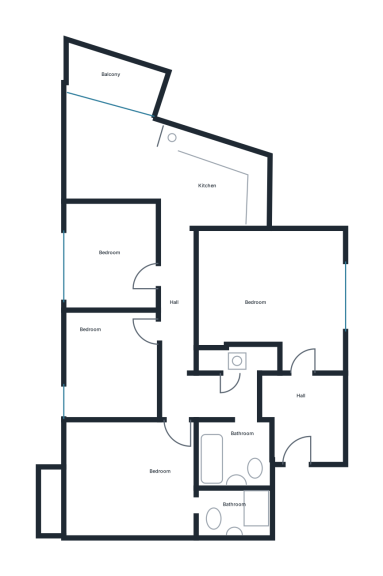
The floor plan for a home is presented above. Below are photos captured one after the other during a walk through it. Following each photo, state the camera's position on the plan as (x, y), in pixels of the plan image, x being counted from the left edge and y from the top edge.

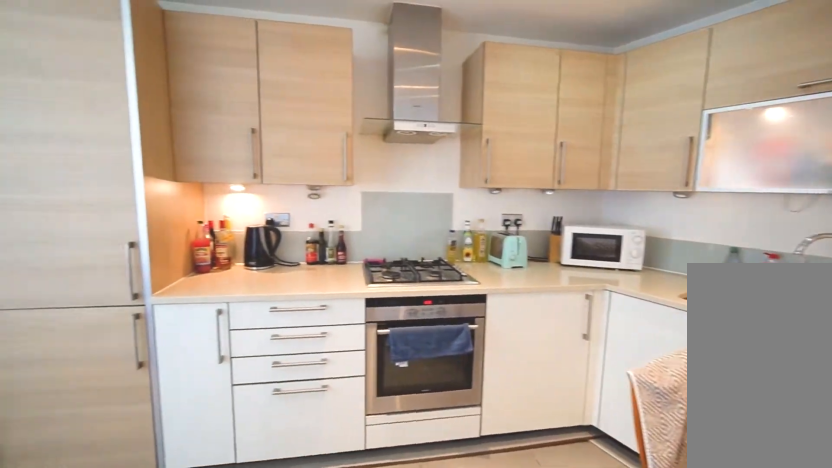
(180, 187)
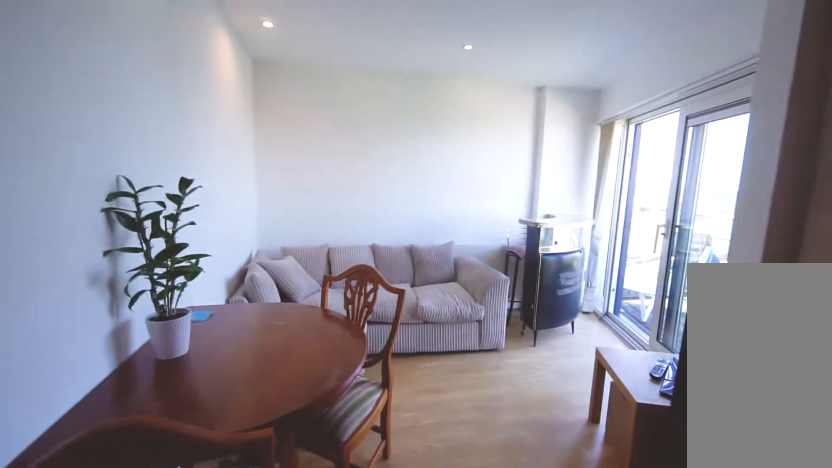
(180, 173)
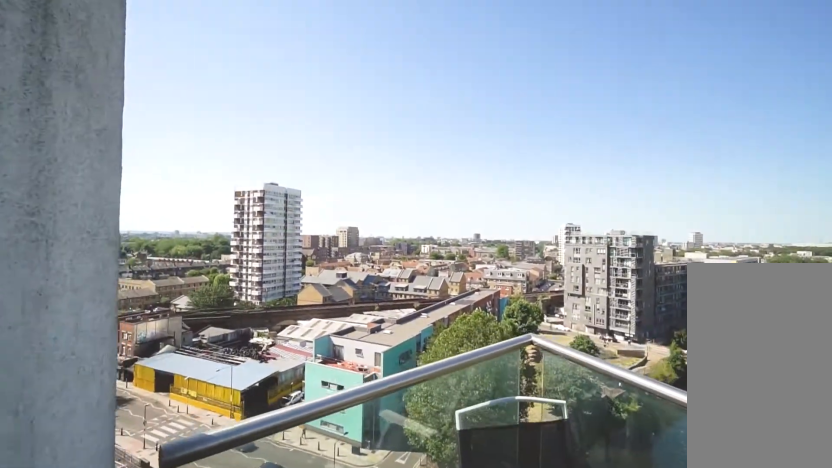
(91, 81)
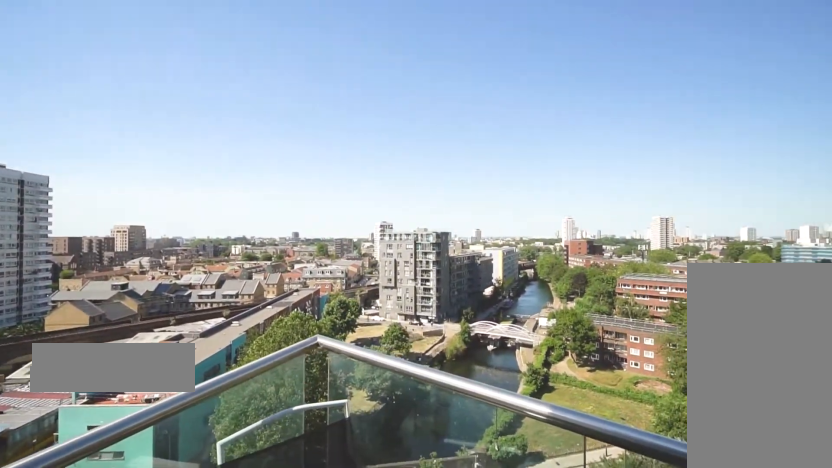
(91, 80)
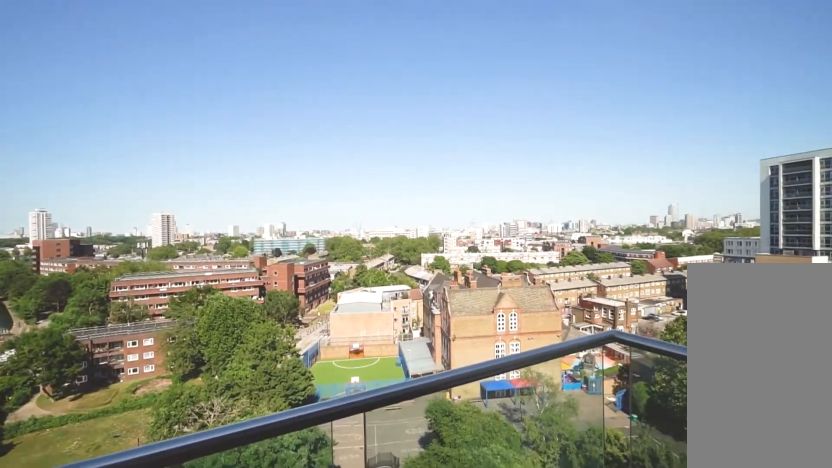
(91, 81)
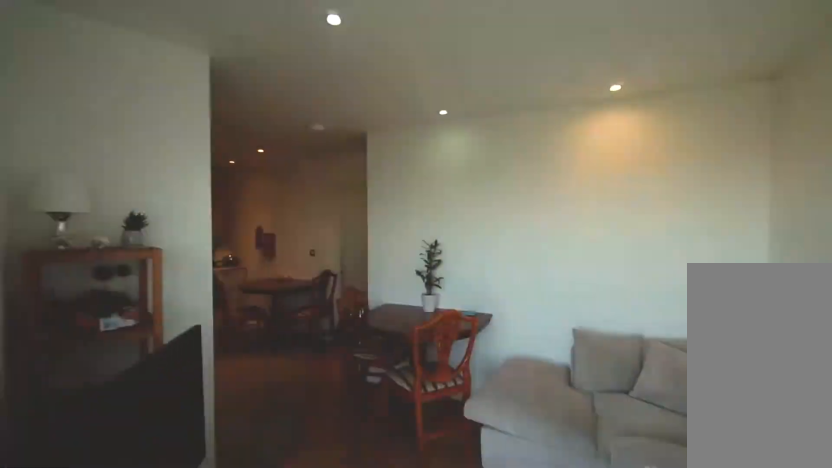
(91, 81)
